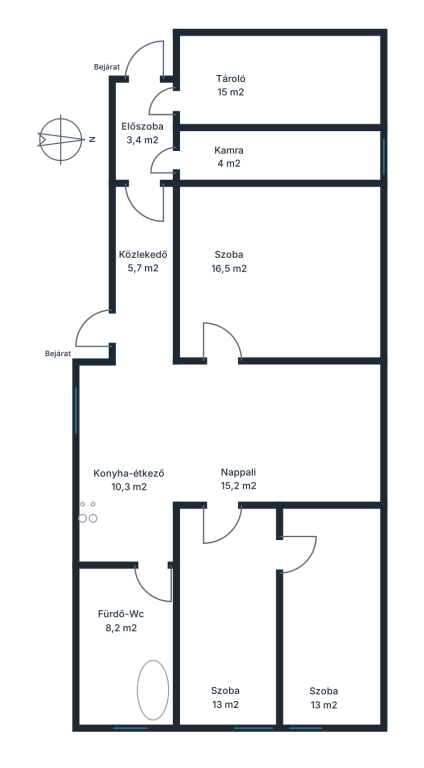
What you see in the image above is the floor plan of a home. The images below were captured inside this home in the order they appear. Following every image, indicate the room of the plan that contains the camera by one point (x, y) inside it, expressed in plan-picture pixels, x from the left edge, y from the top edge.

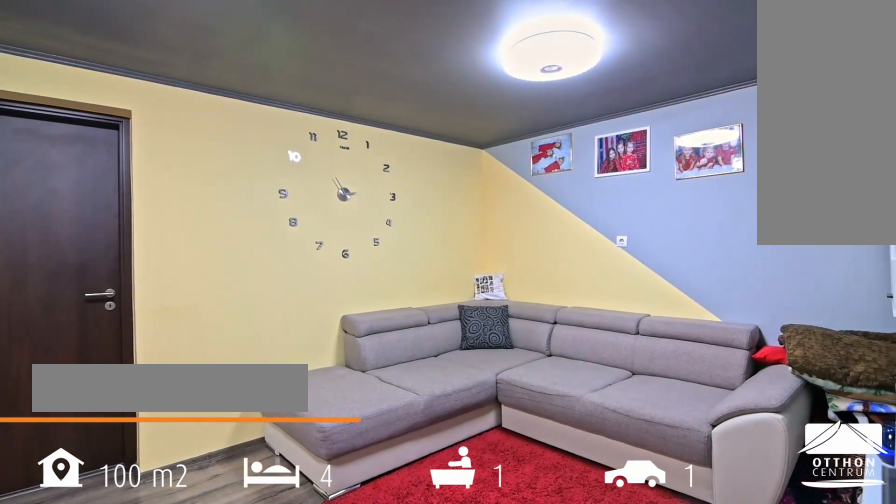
(293, 442)
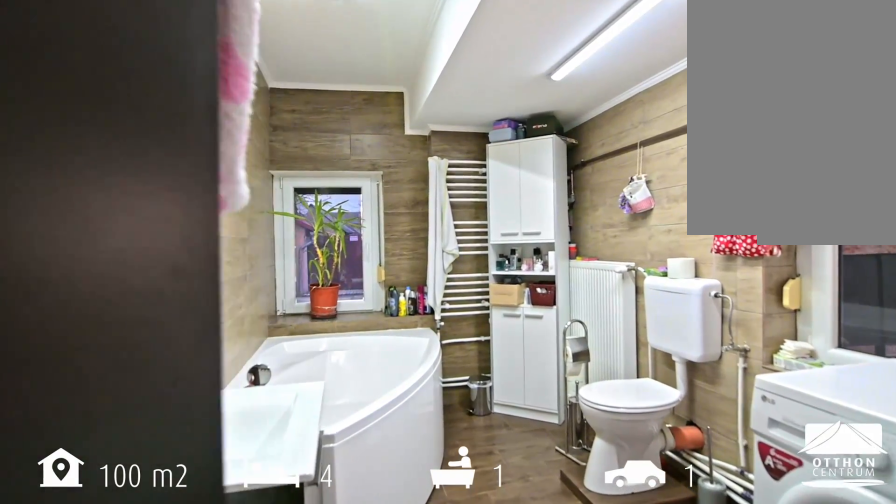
(128, 671)
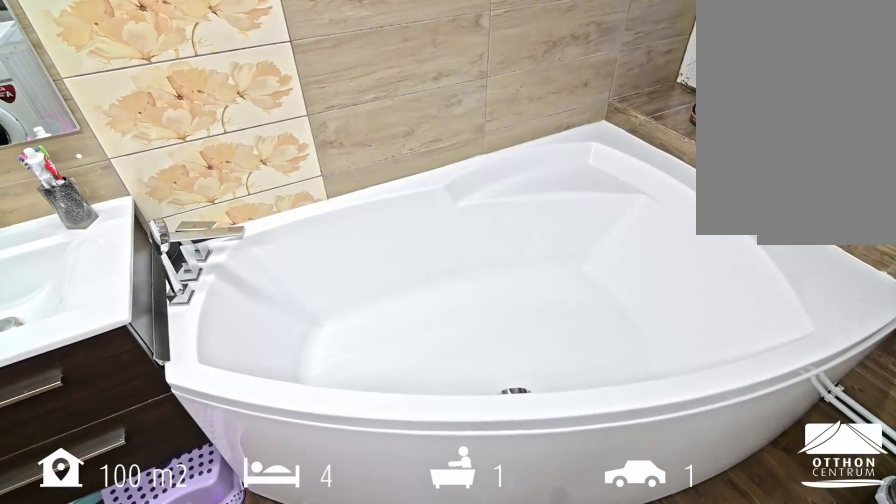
(128, 671)
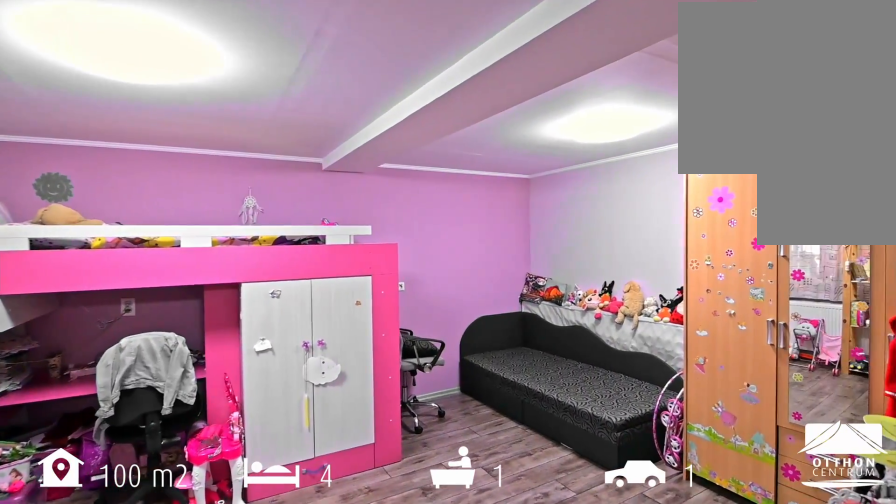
(265, 269)
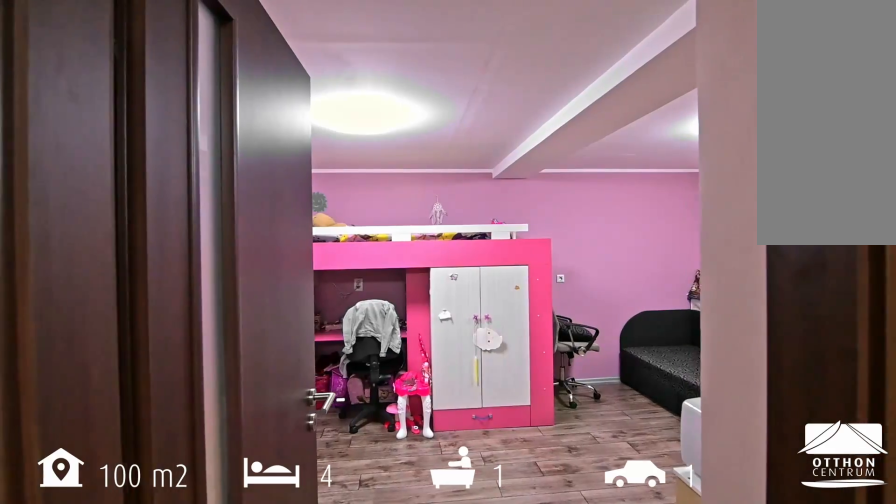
(265, 268)
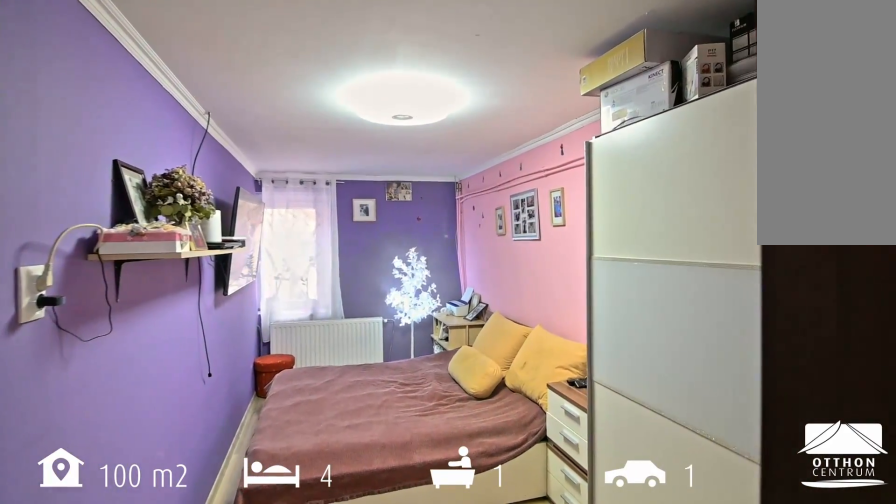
(229, 626)
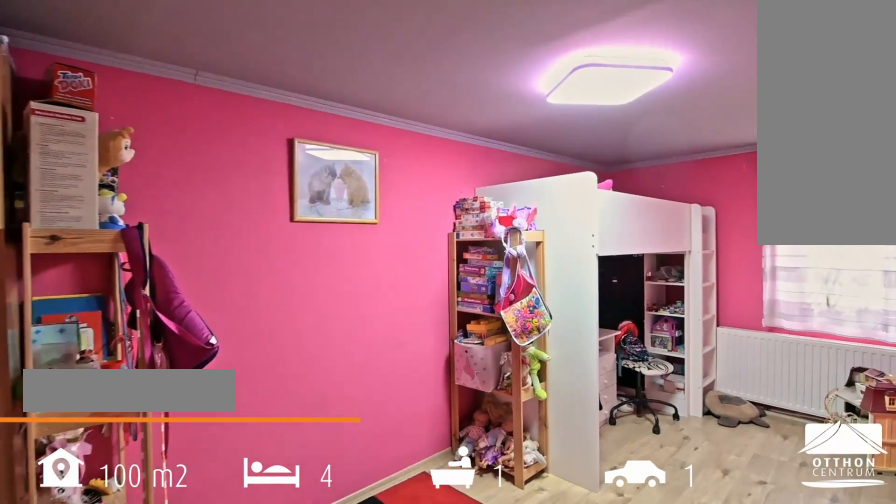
(334, 627)
